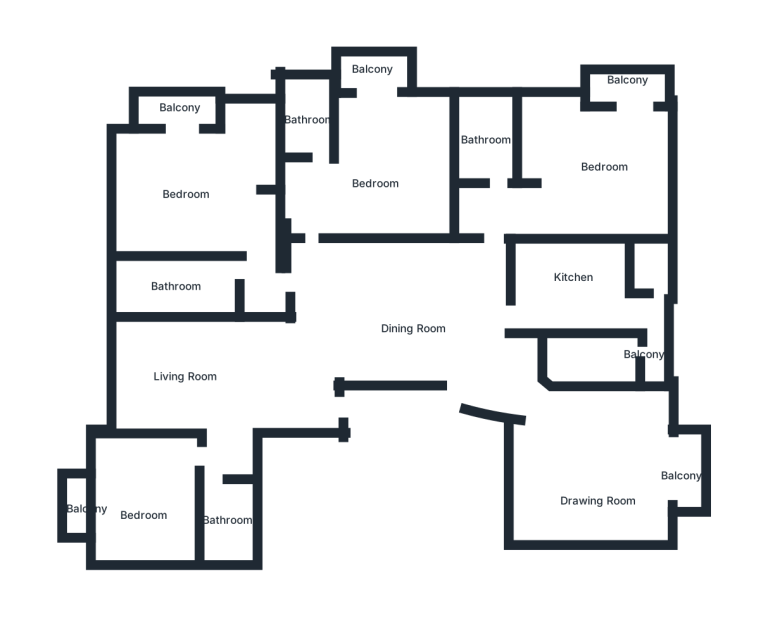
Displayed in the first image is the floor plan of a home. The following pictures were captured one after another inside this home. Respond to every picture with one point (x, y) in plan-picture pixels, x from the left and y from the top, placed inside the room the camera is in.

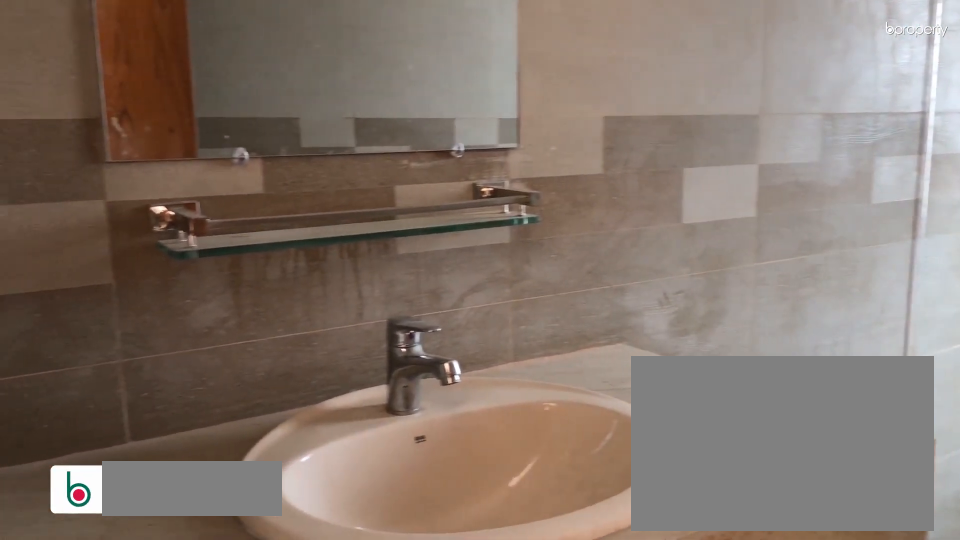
(183, 283)
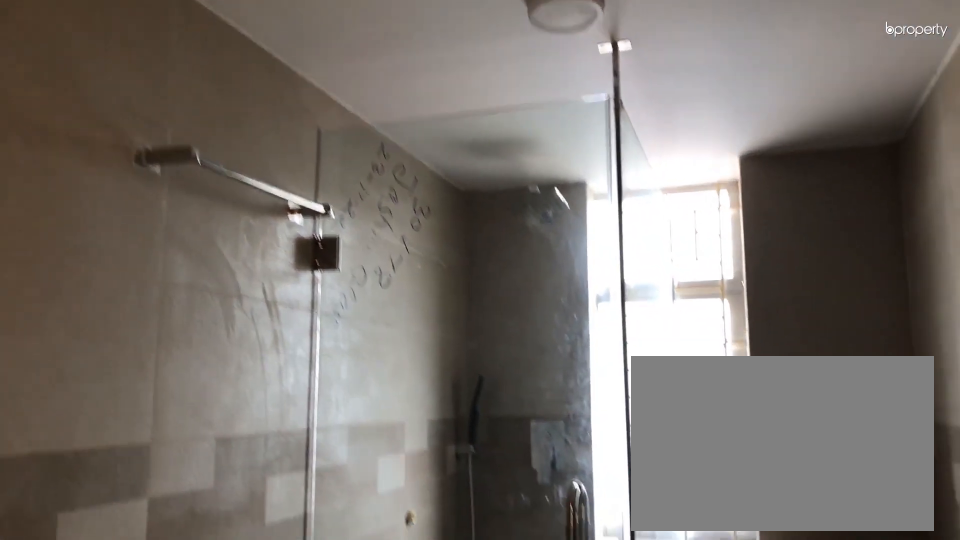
(183, 283)
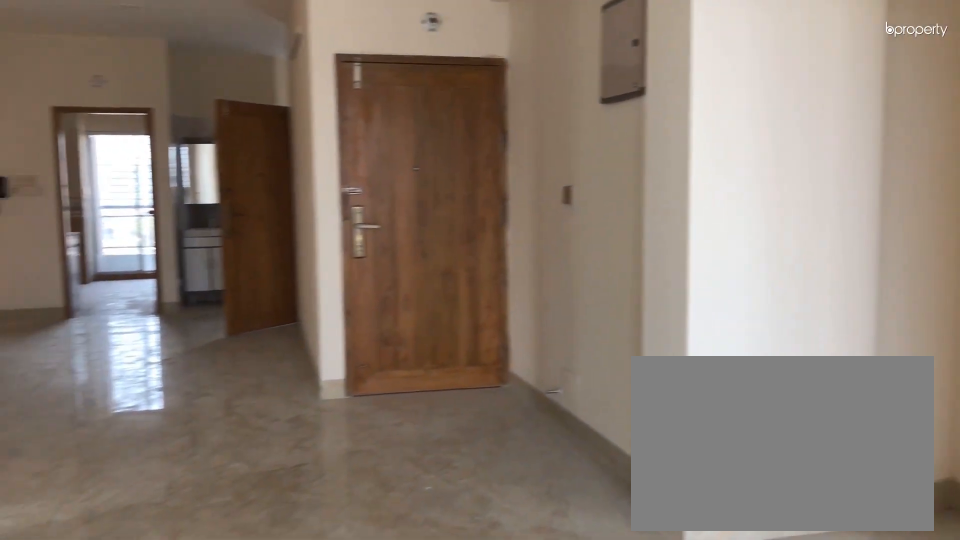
(219, 378)
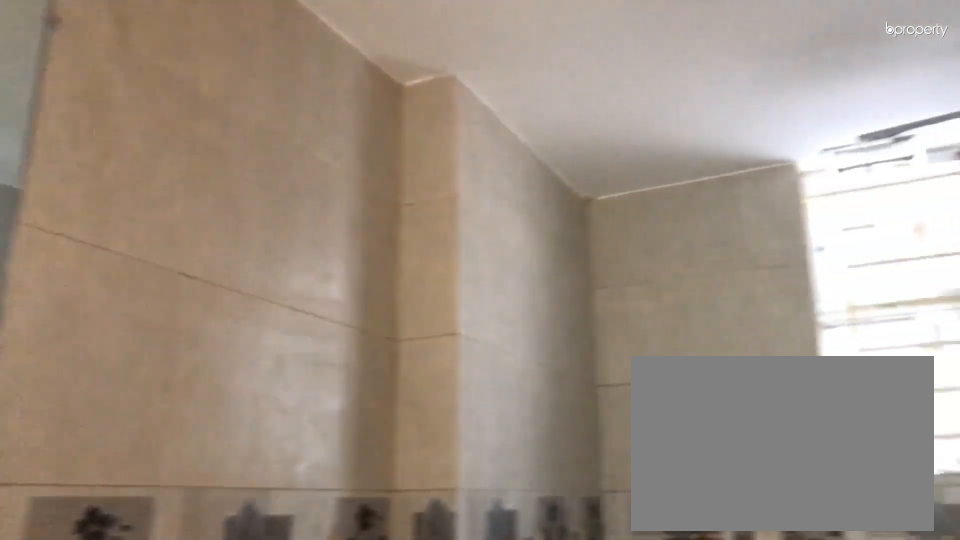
(219, 512)
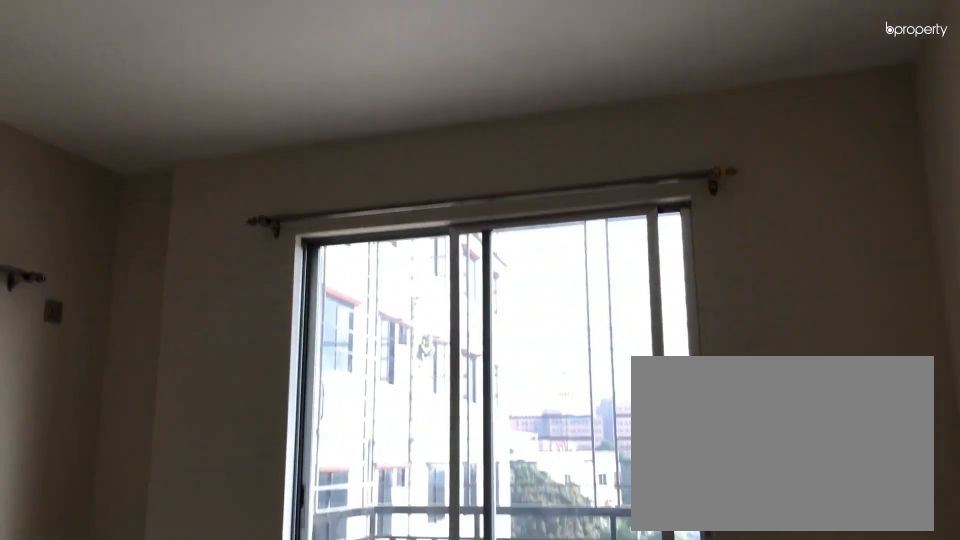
(142, 503)
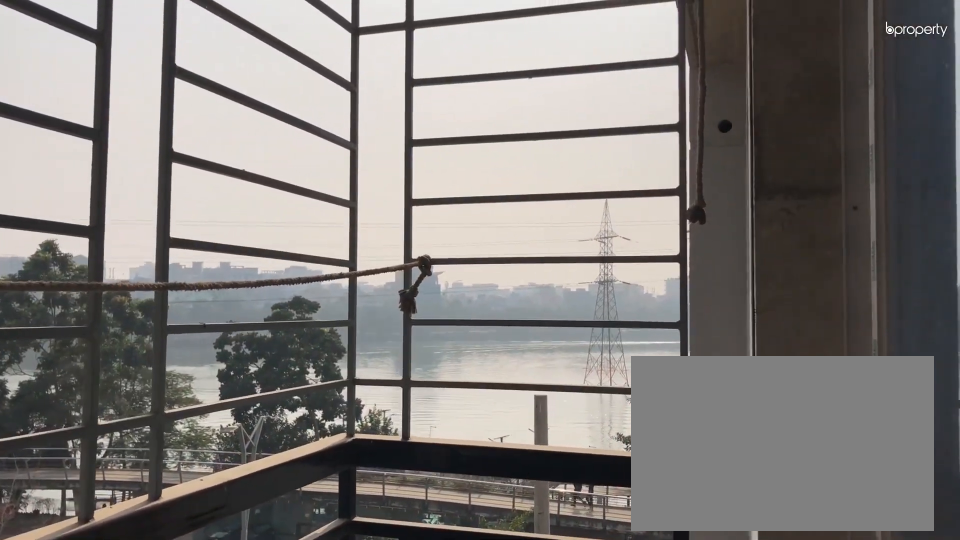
(79, 506)
